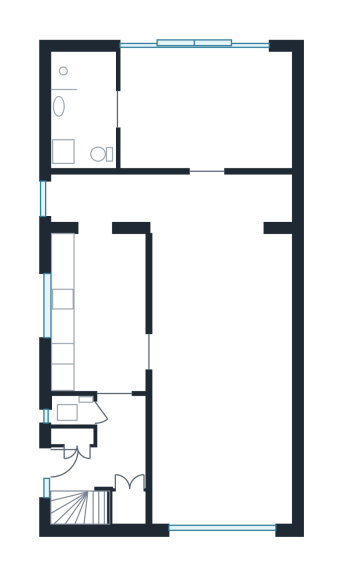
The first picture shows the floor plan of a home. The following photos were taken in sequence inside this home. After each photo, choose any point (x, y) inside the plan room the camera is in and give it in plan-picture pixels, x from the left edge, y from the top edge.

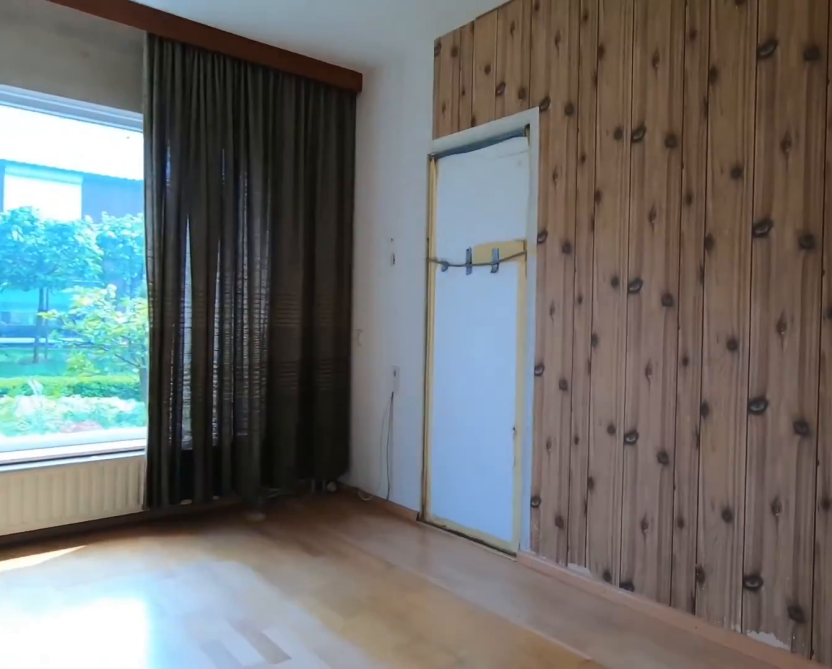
(220, 377)
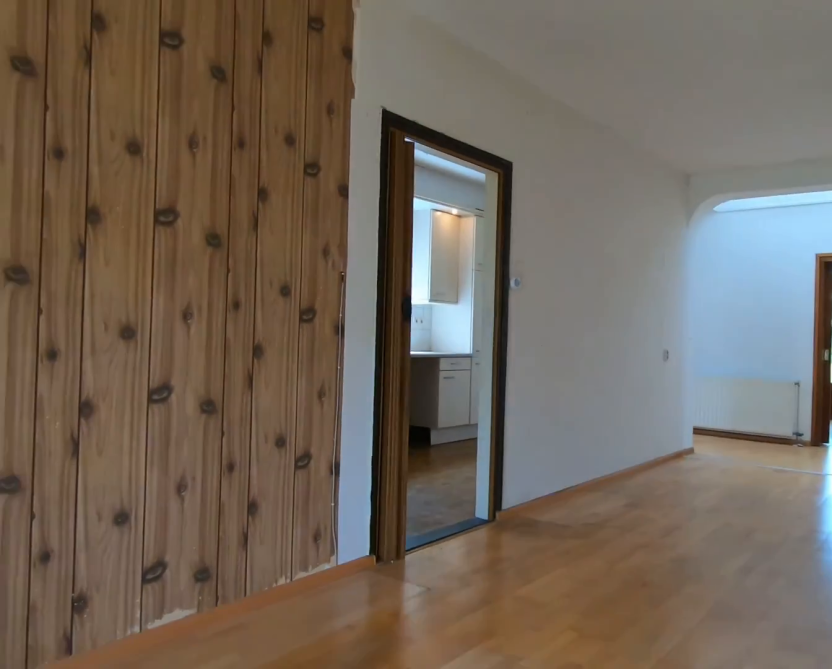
(220, 377)
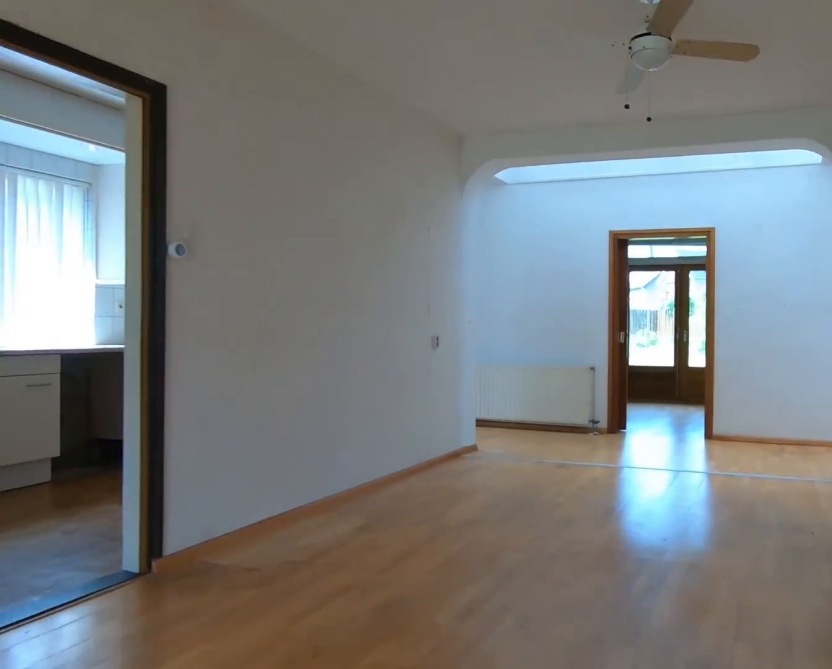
(220, 377)
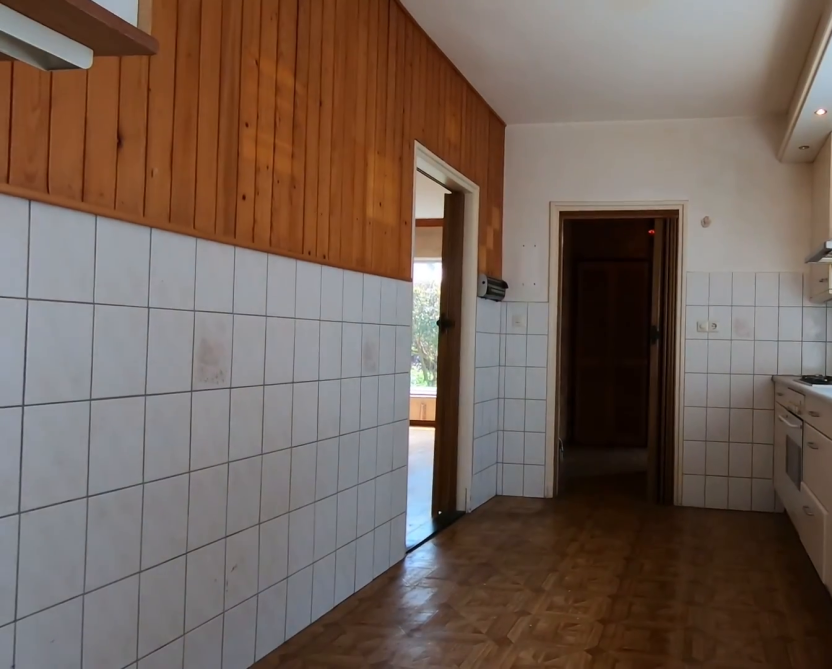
(109, 311)
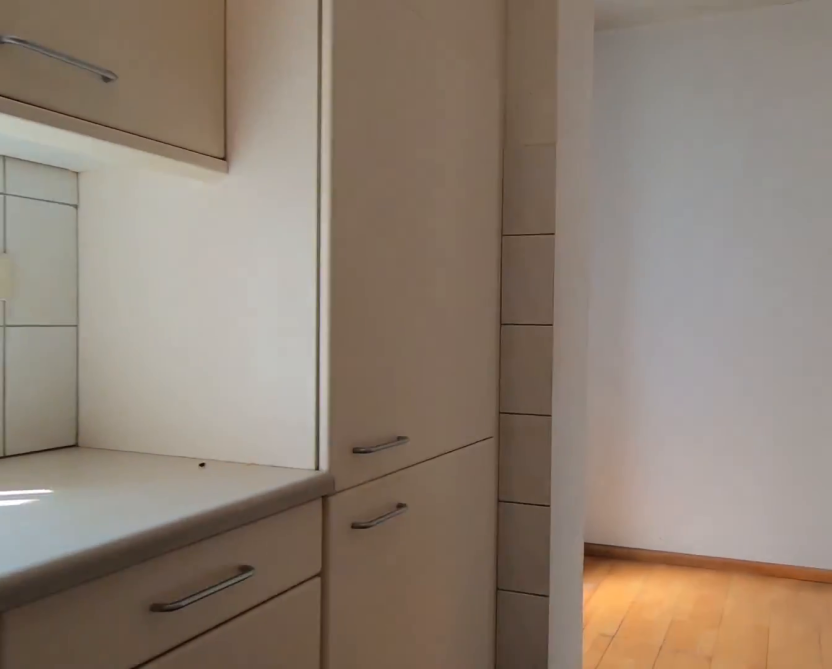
(109, 311)
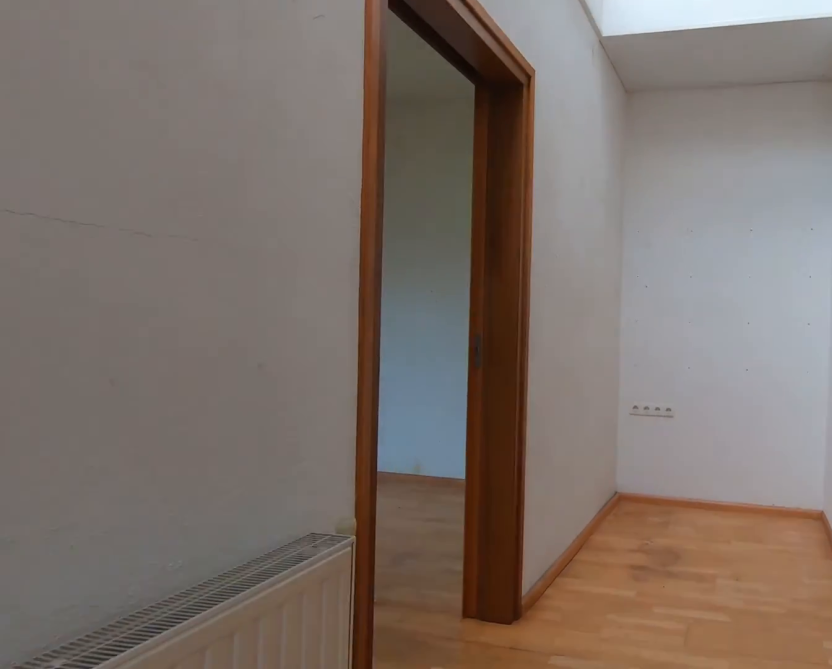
(172, 199)
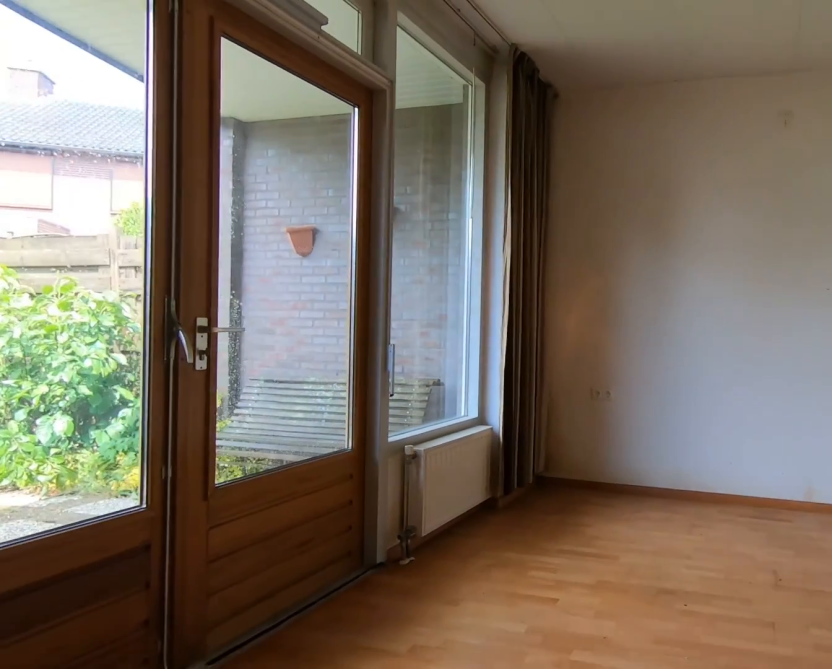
(205, 110)
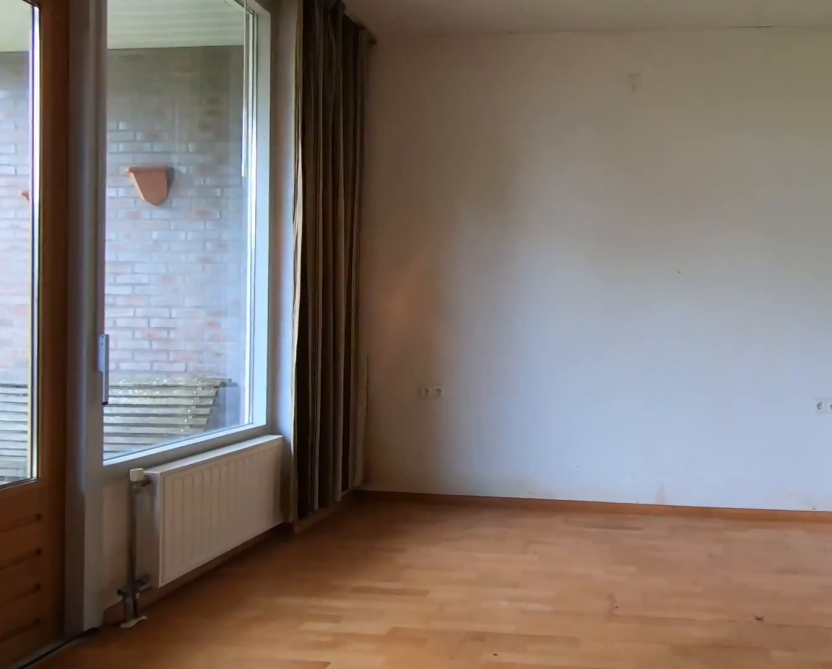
(205, 110)
